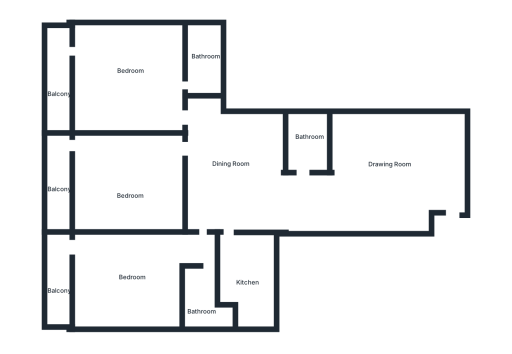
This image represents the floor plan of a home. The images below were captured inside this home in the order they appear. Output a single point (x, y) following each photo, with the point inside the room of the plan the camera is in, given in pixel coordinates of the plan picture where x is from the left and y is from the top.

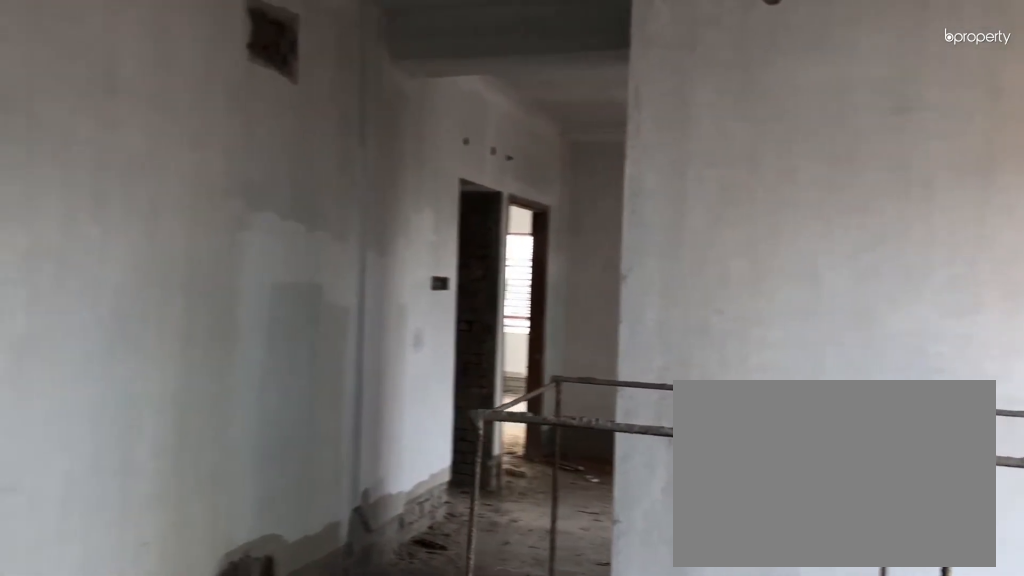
(393, 166)
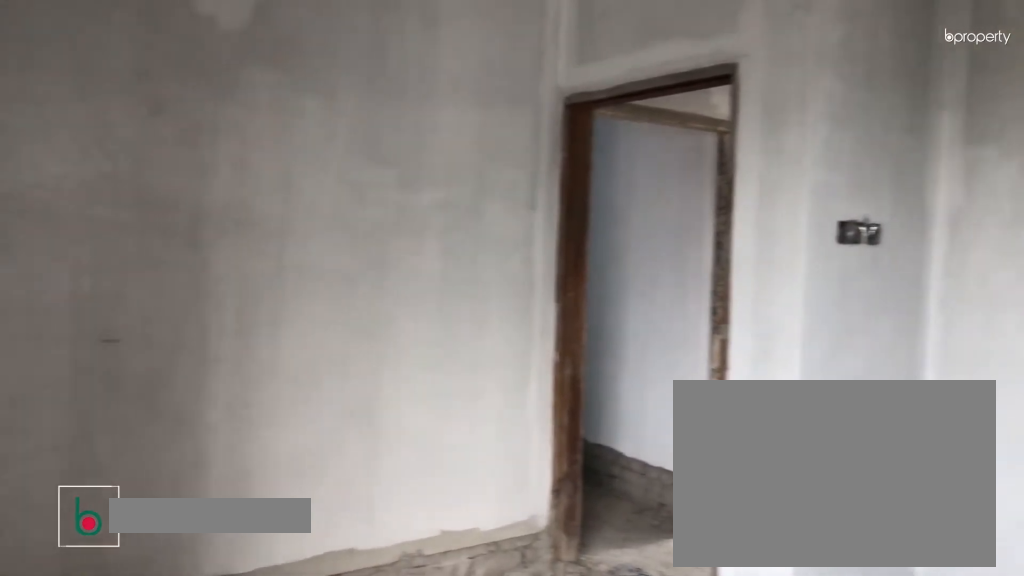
(393, 166)
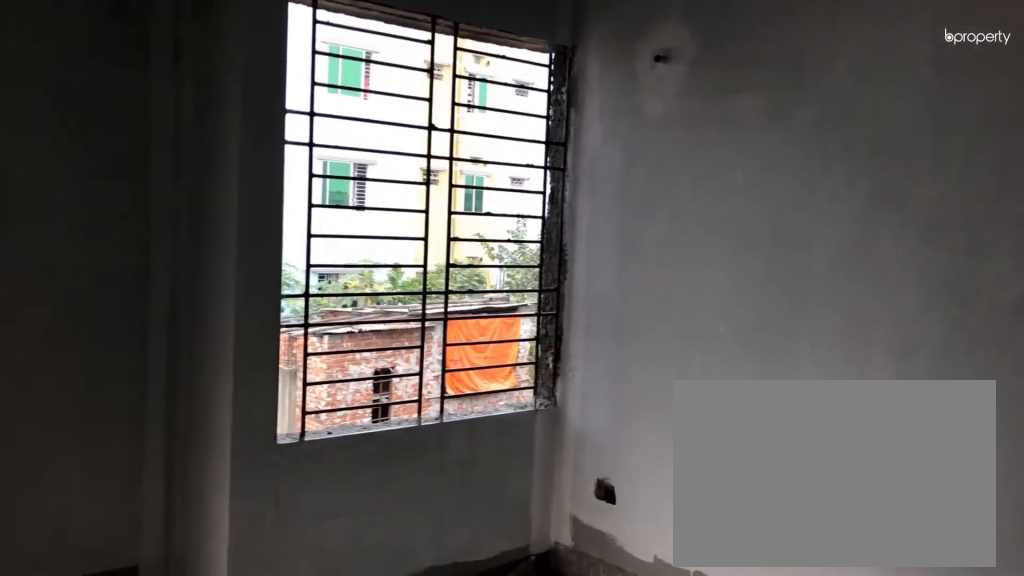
(222, 164)
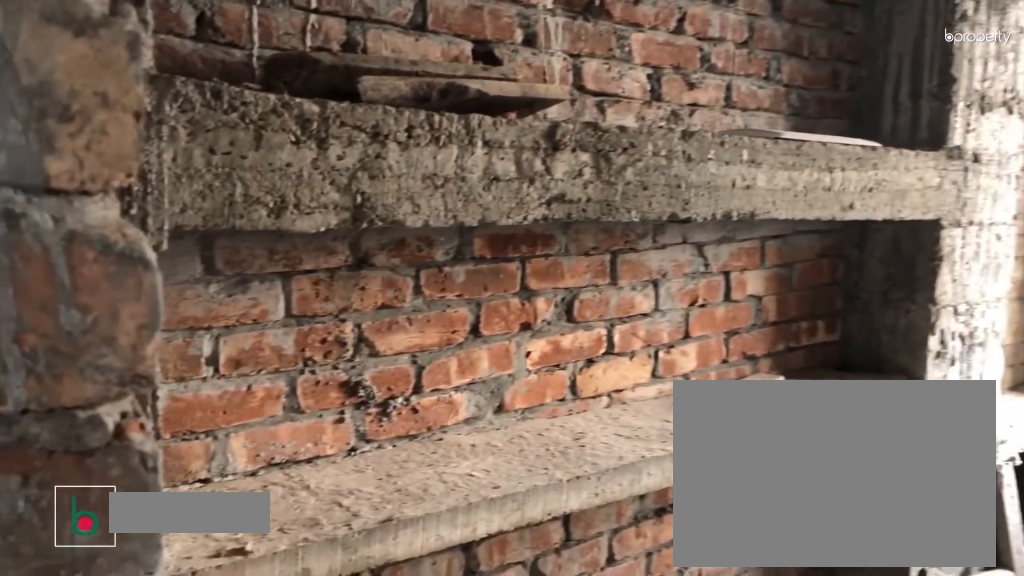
(245, 272)
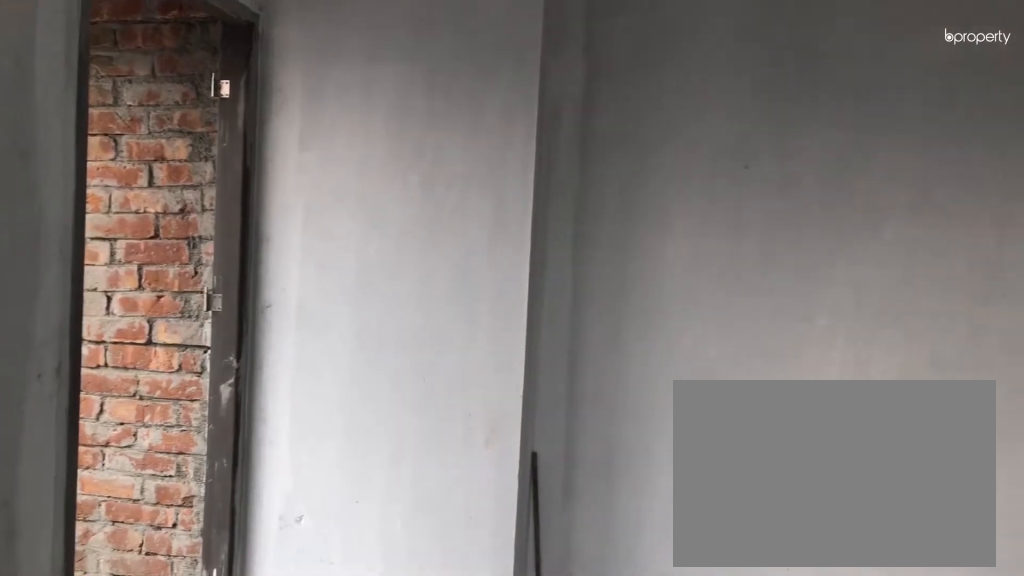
(128, 274)
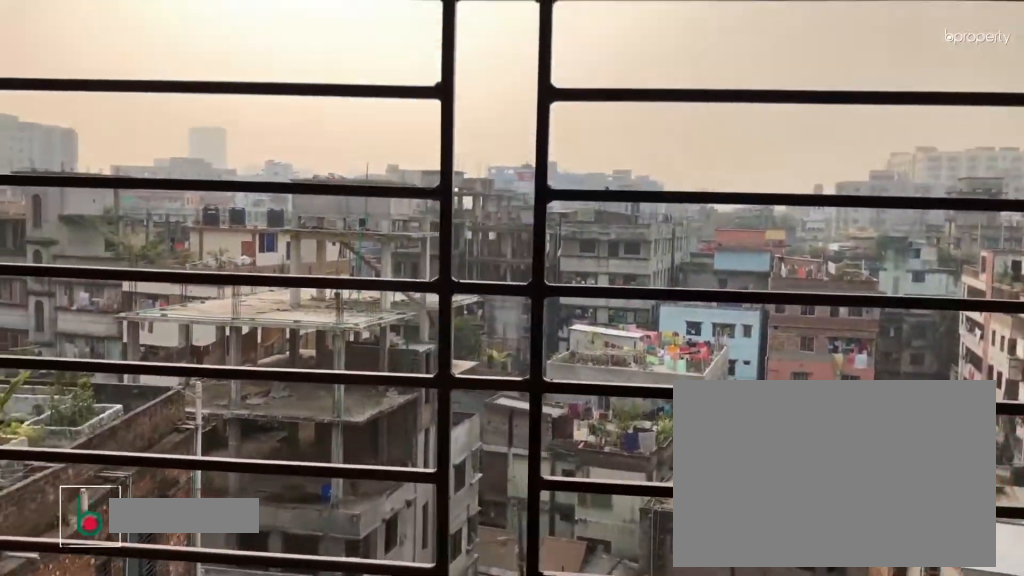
(55, 283)
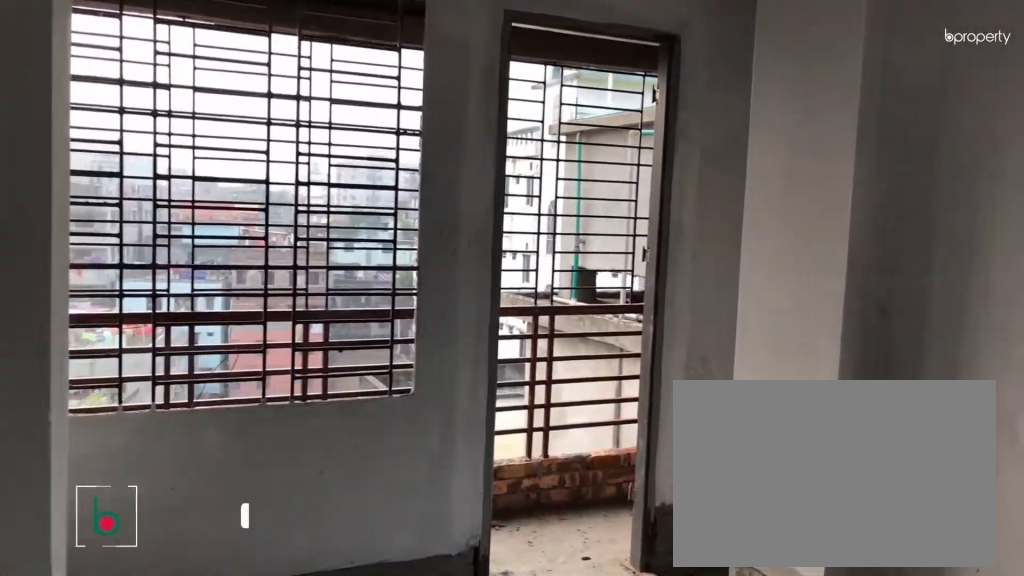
(128, 90)
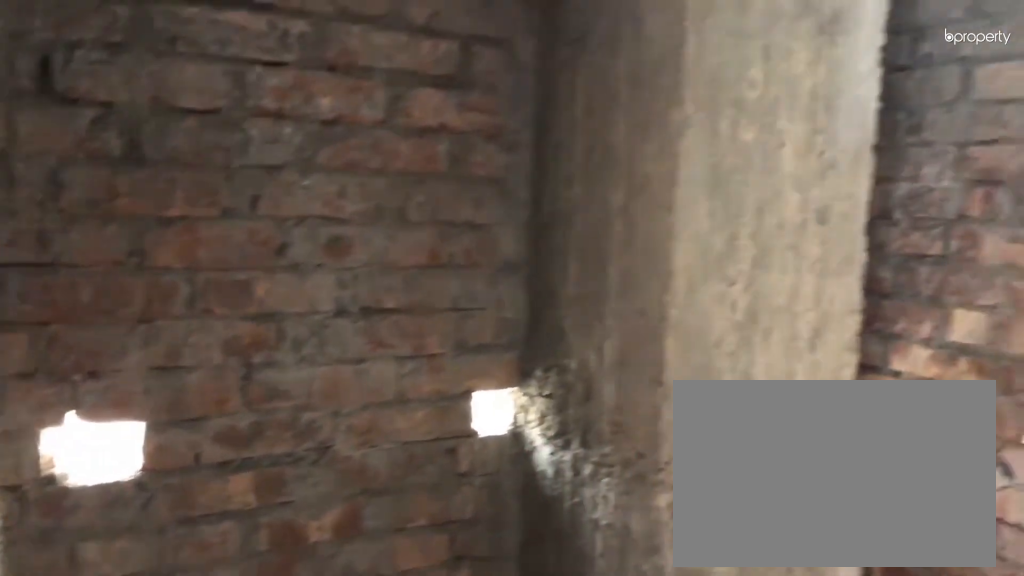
(202, 58)
